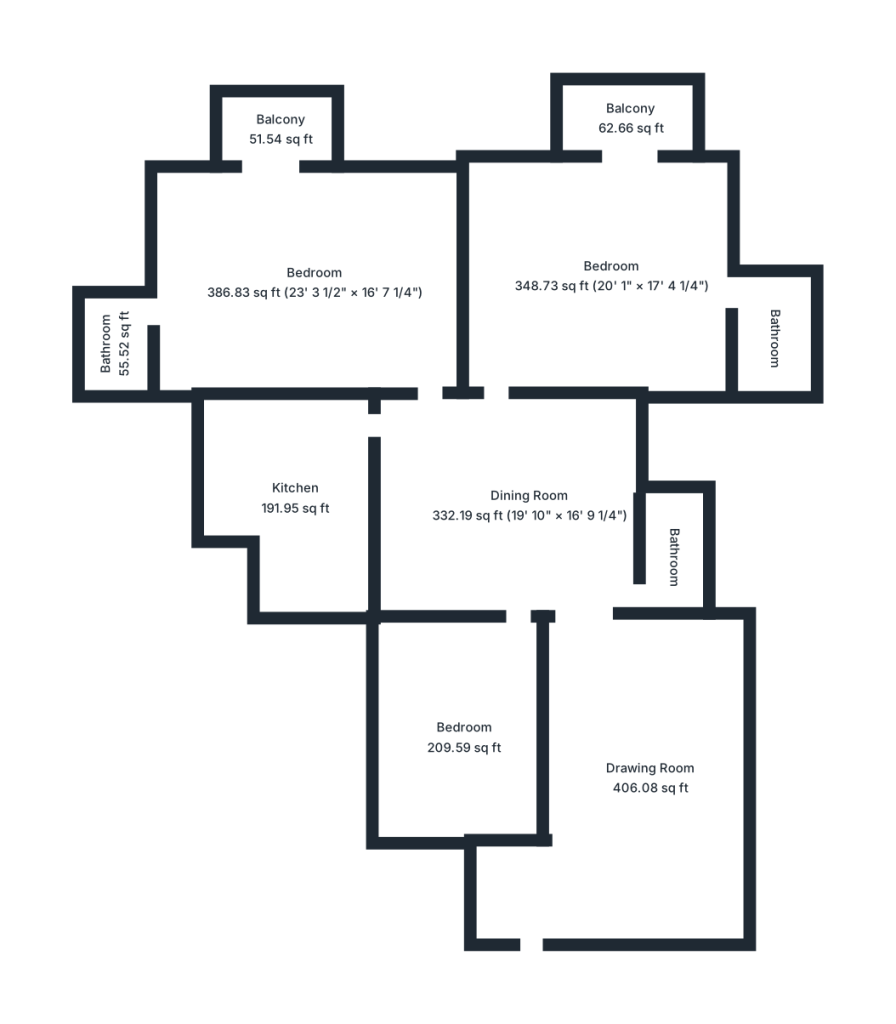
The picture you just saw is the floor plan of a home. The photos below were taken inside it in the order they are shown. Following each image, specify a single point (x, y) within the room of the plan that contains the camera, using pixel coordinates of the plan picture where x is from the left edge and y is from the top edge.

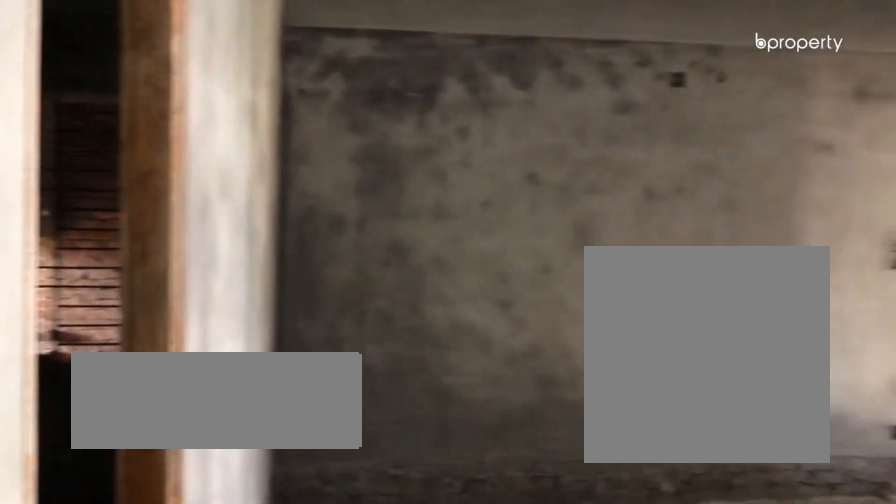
(529, 510)
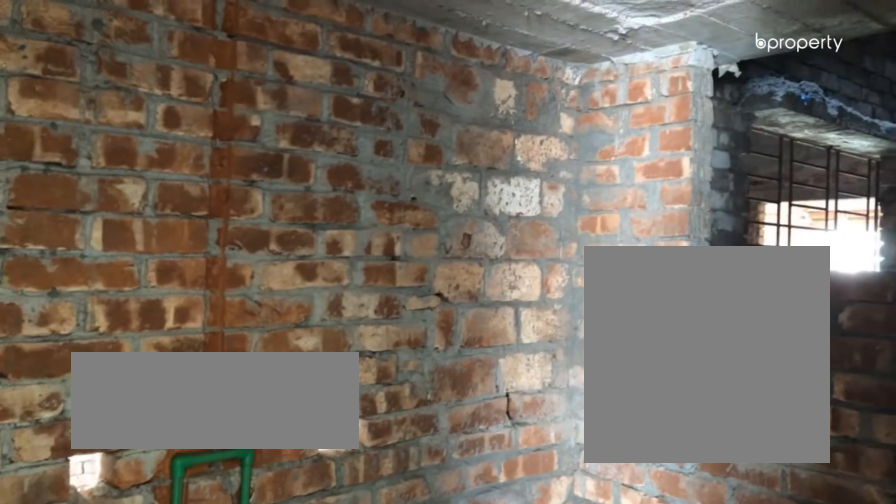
(771, 334)
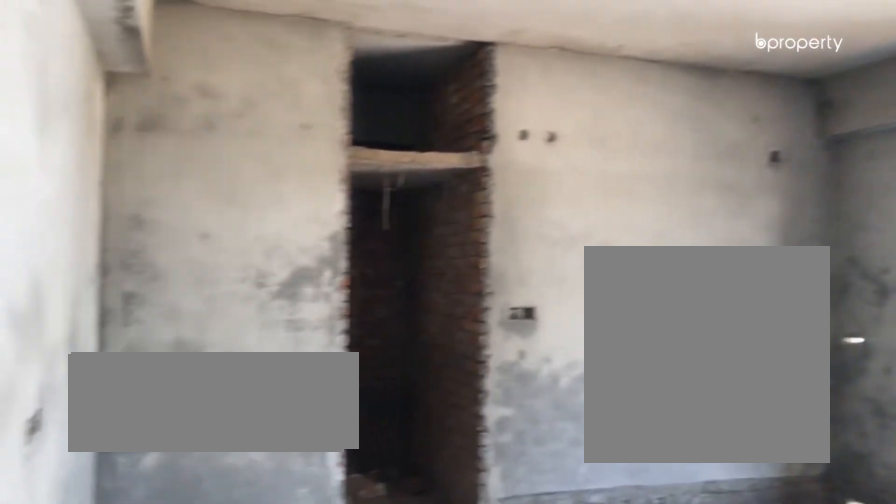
(315, 287)
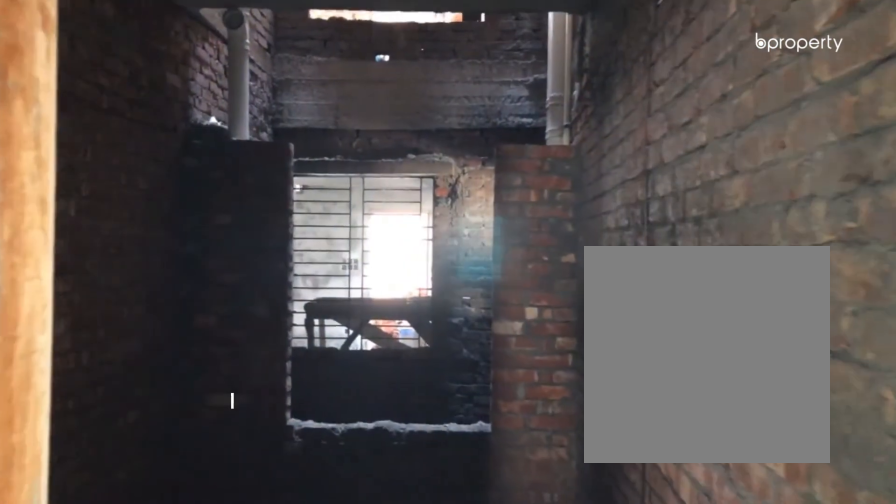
(300, 497)
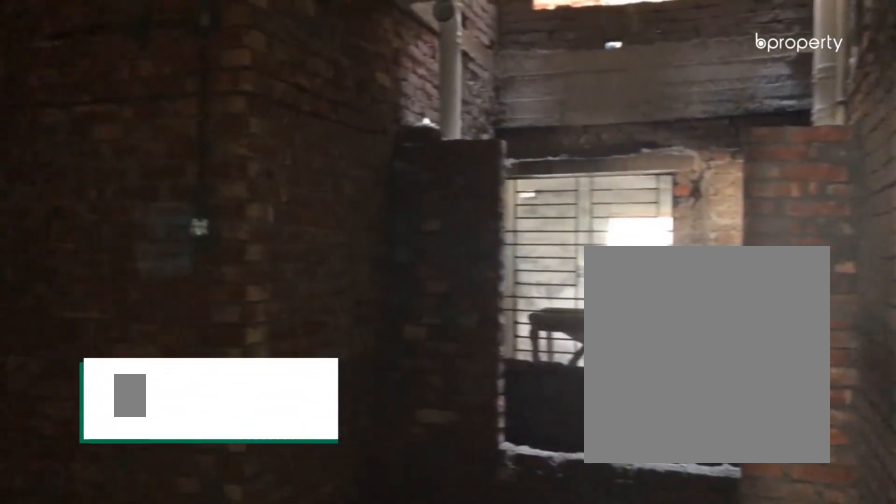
(300, 497)
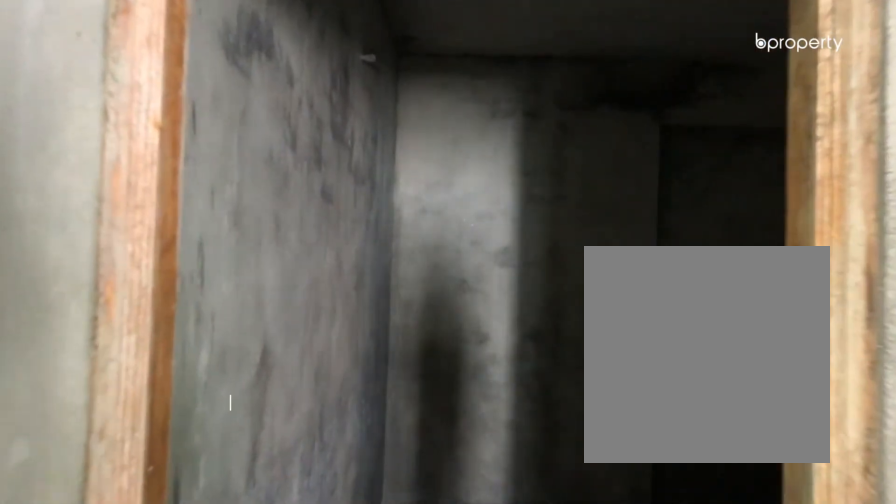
(467, 741)
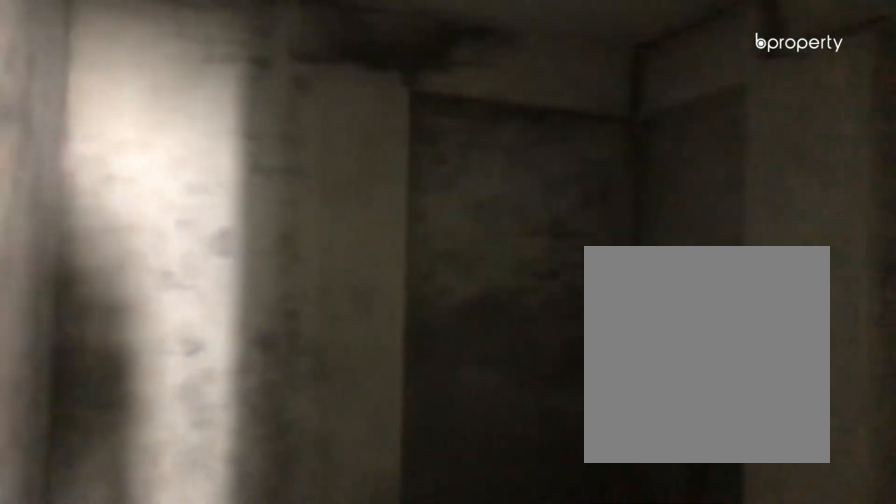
(467, 741)
